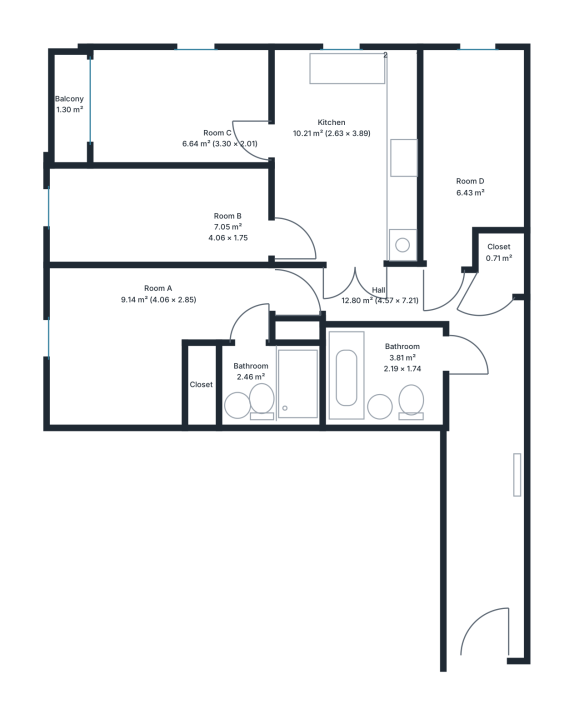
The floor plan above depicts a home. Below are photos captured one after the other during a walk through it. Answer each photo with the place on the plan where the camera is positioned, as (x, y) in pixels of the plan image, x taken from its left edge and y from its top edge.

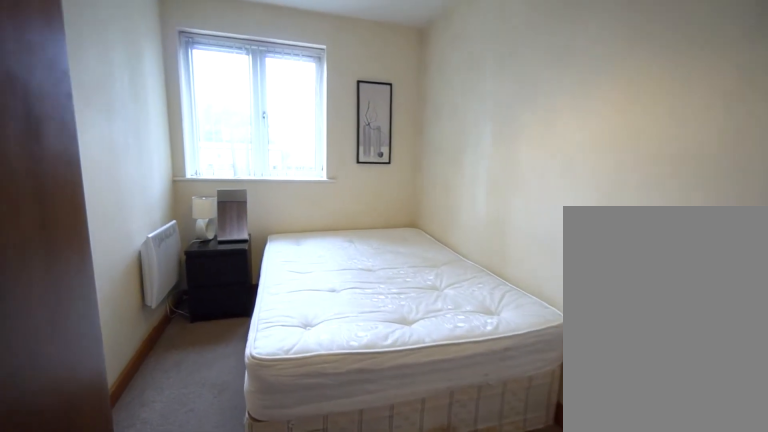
(461, 199)
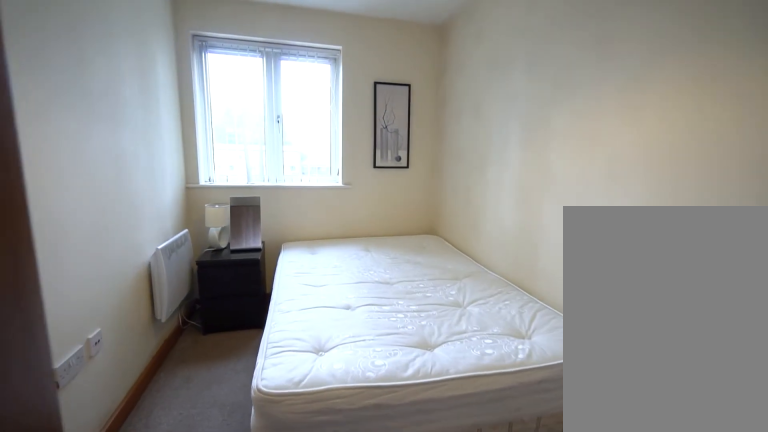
(462, 195)
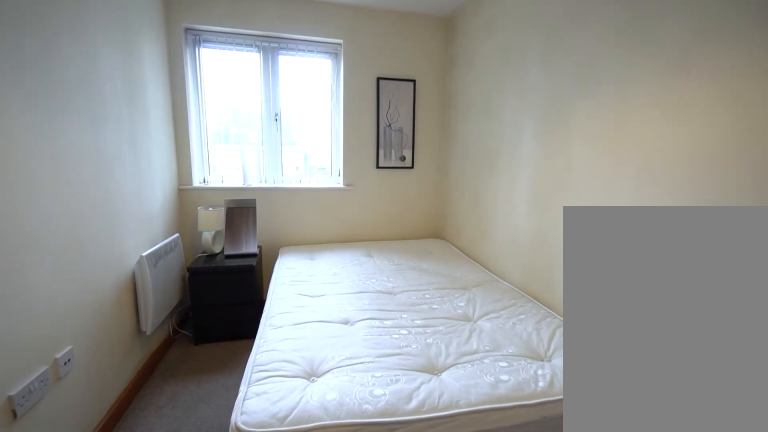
(462, 191)
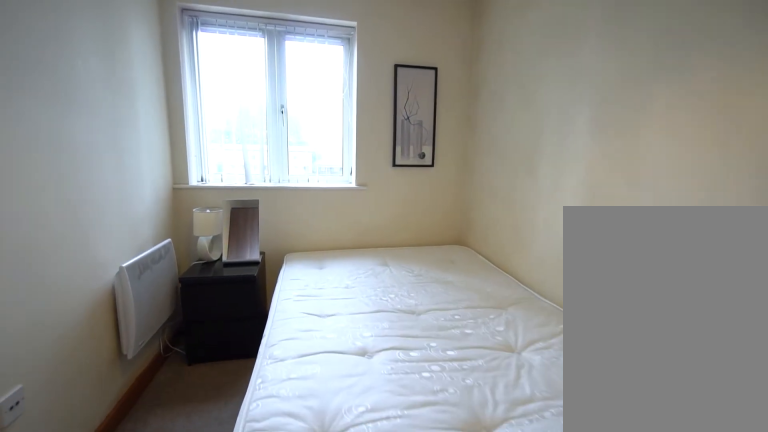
(441, 103)
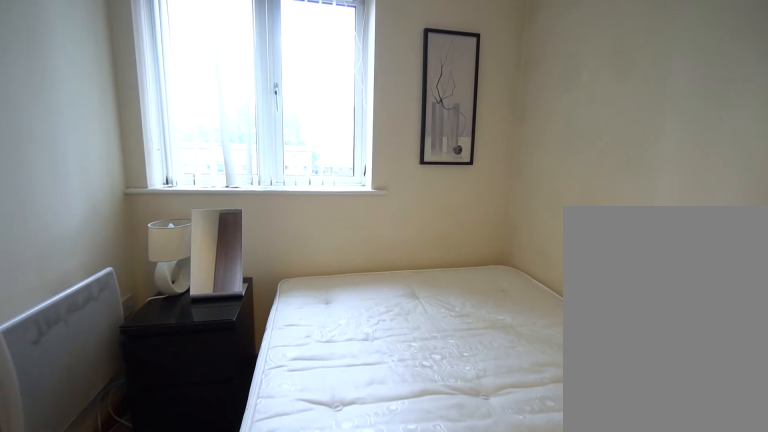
(442, 120)
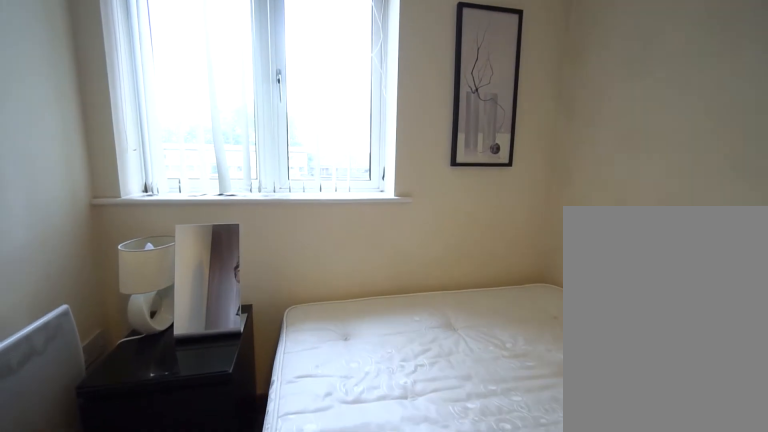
(441, 107)
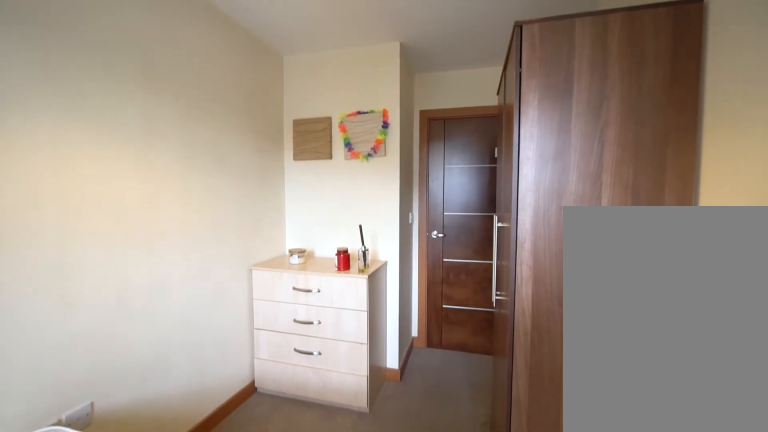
(442, 110)
